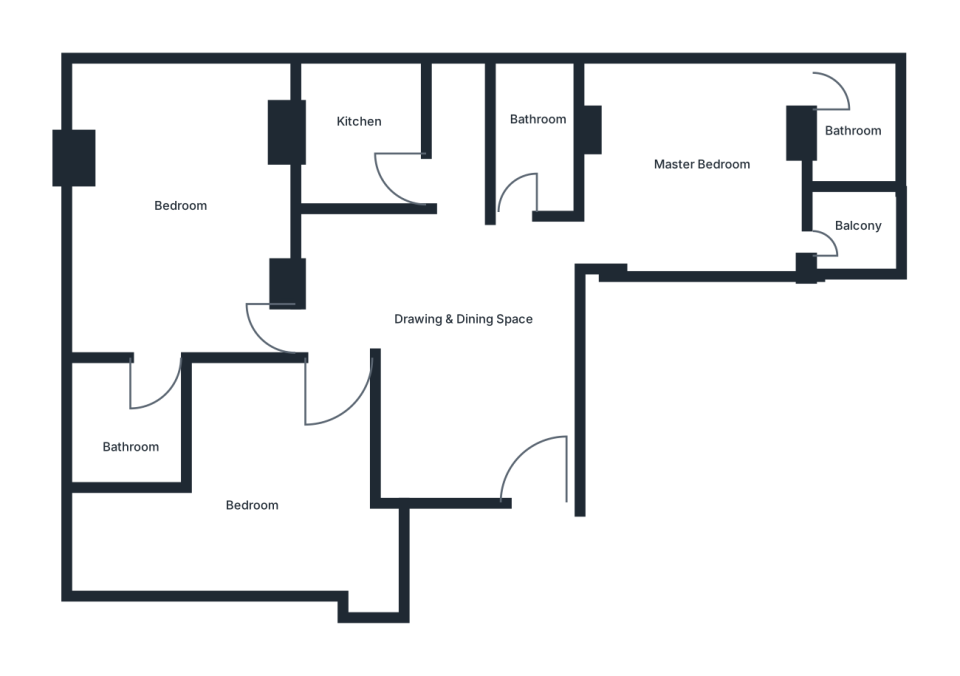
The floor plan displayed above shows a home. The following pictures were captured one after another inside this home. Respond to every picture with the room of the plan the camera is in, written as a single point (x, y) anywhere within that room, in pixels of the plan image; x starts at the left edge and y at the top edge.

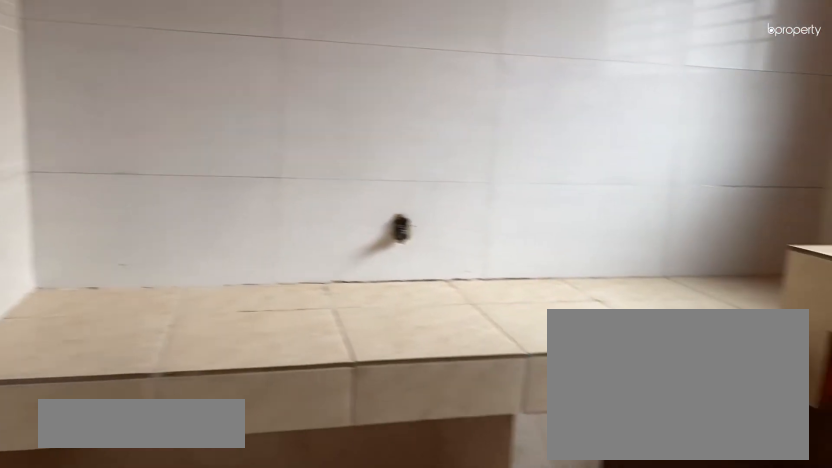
(369, 143)
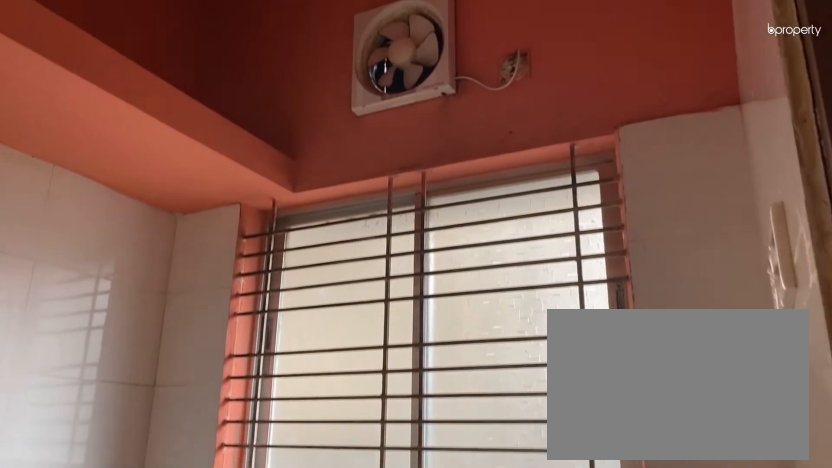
(369, 143)
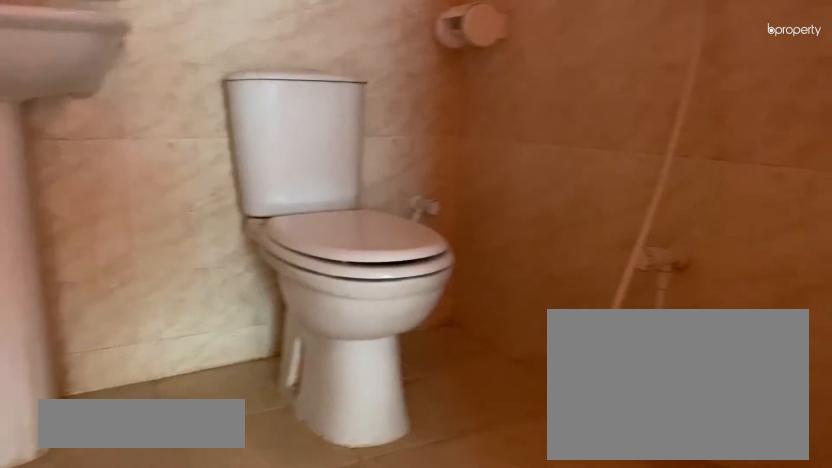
(144, 449)
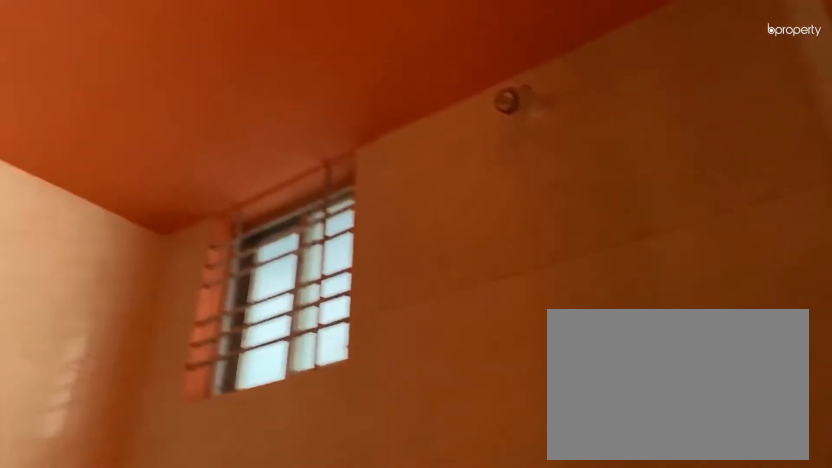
(144, 449)
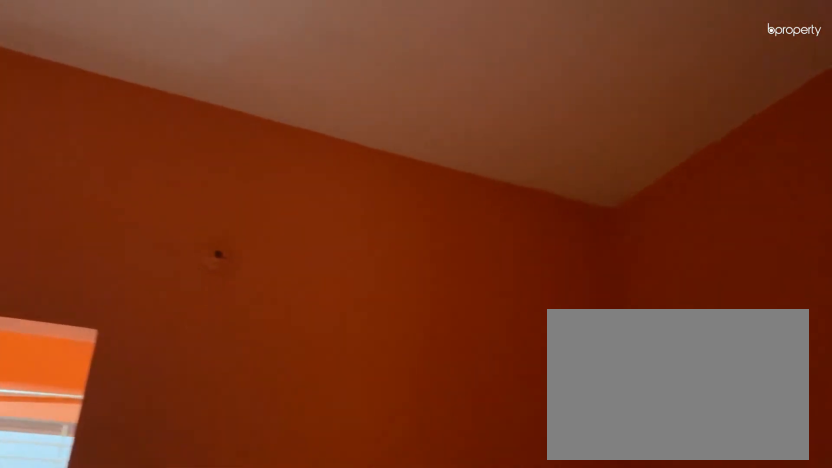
(294, 467)
